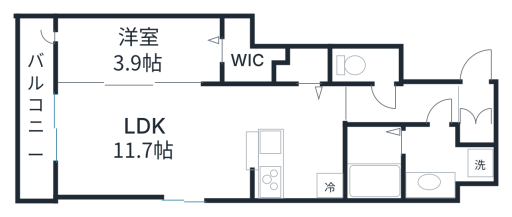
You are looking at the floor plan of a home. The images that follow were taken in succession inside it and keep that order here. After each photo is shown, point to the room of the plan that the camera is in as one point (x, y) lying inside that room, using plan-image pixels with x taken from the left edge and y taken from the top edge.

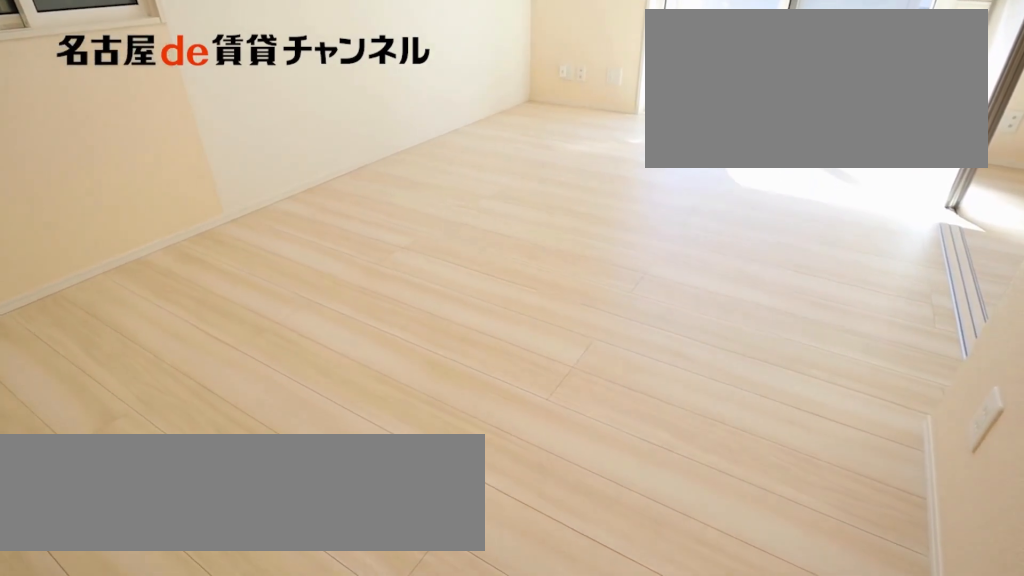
(155, 143)
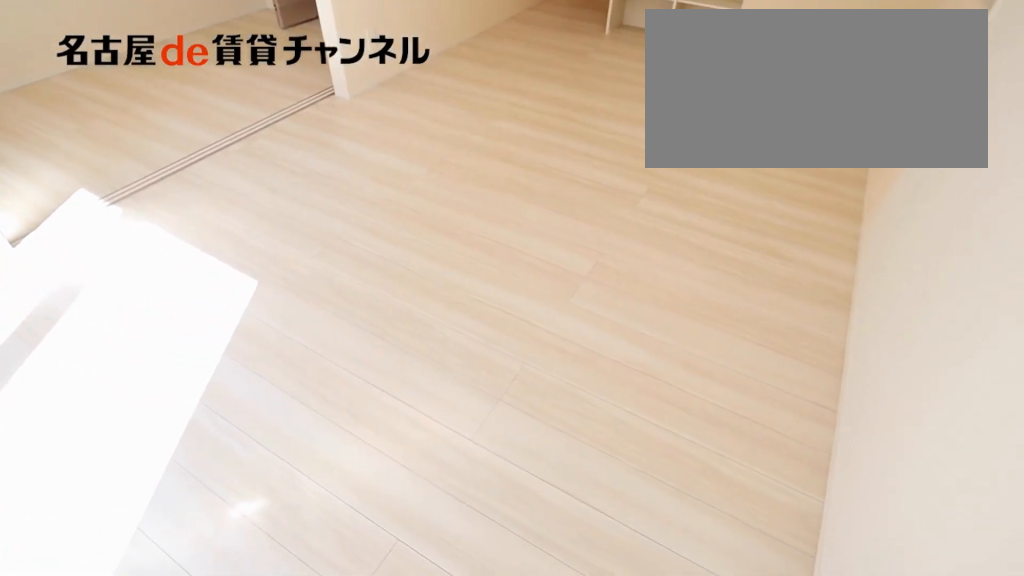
(155, 143)
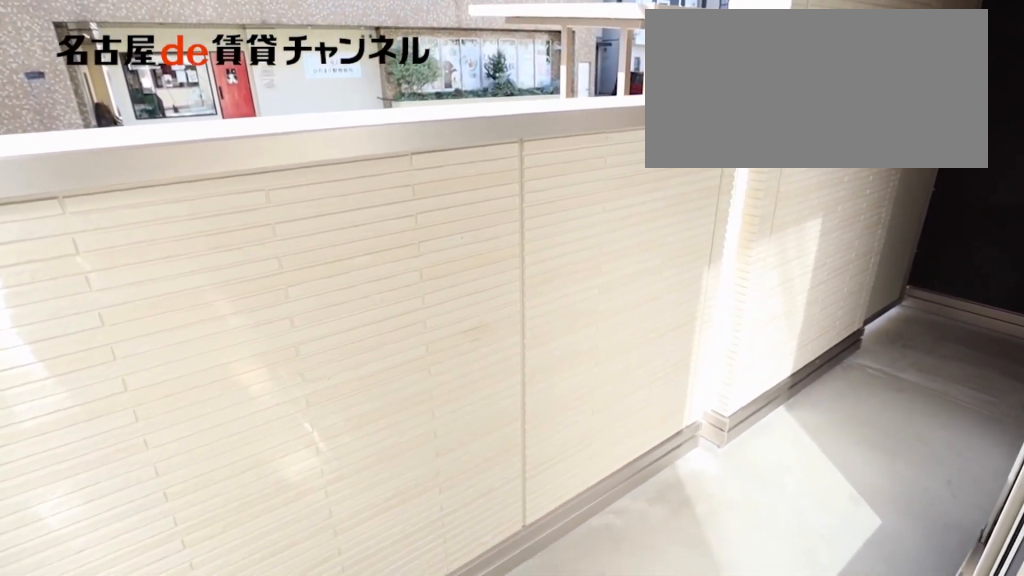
(38, 110)
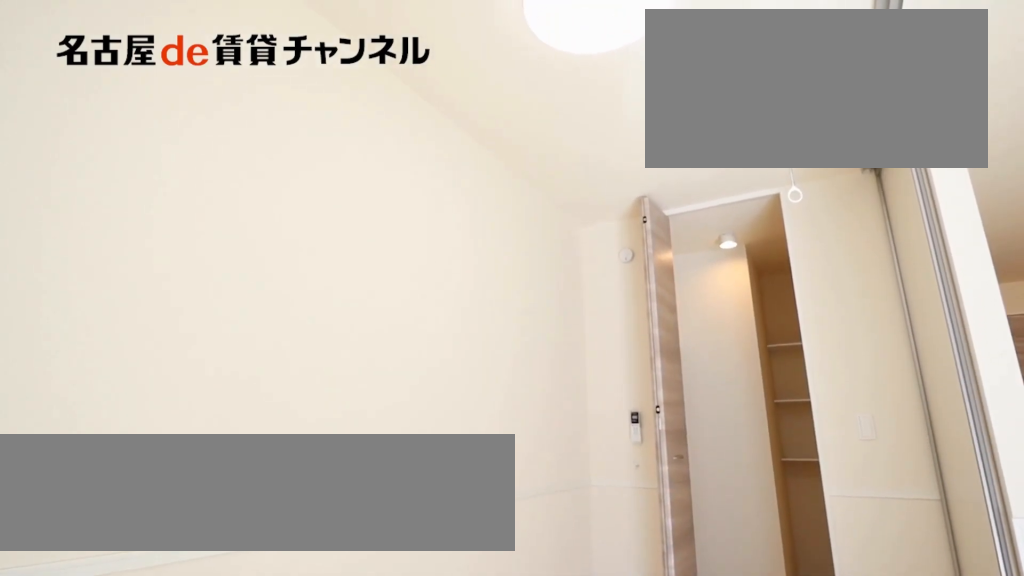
(139, 51)
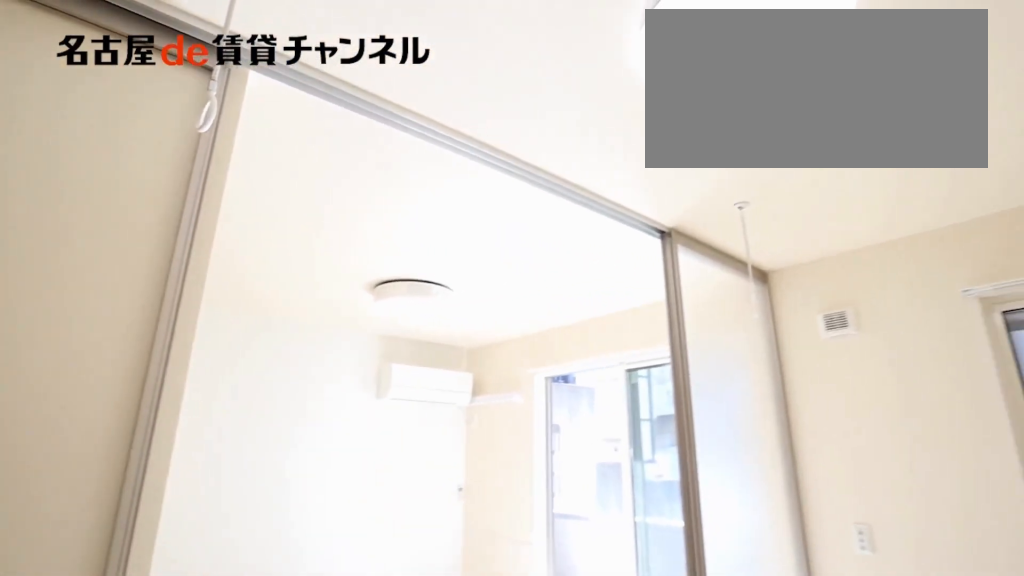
(139, 51)
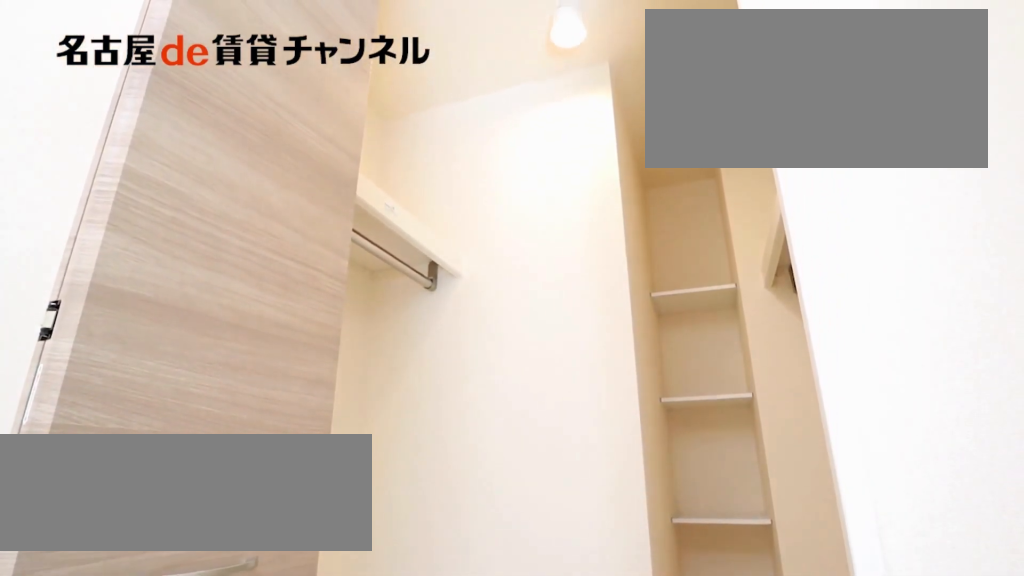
(246, 56)
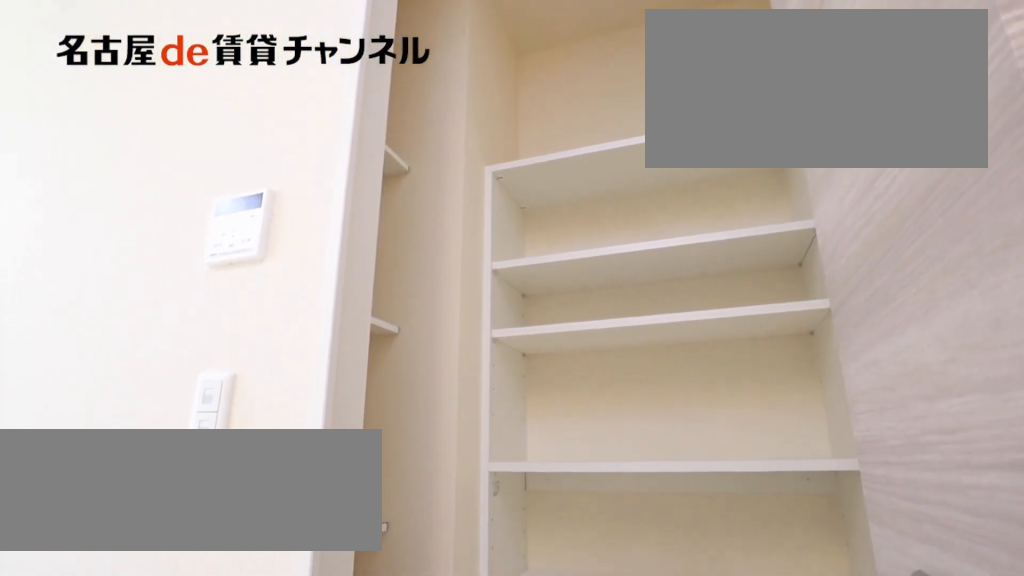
(302, 68)
